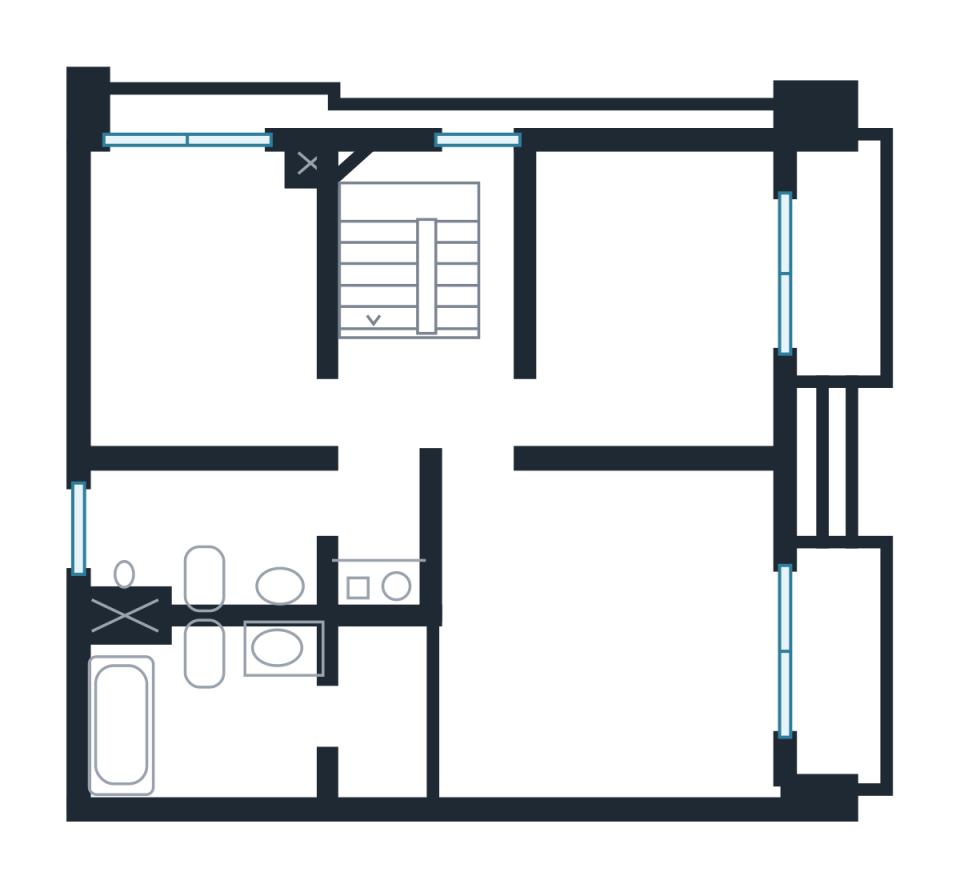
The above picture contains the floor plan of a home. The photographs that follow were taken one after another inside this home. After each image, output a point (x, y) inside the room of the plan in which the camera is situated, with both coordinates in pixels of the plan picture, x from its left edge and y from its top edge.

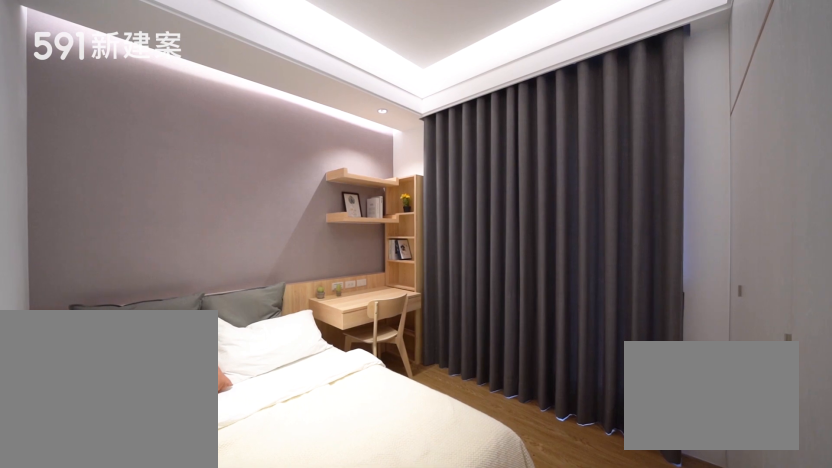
(657, 296)
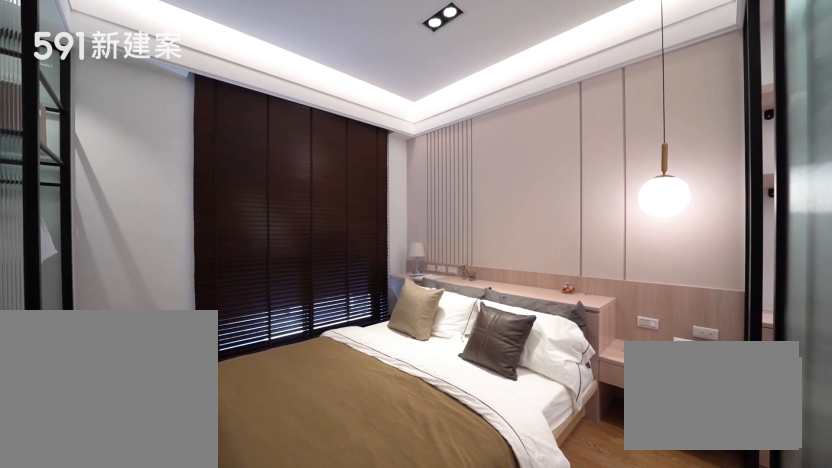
(571, 646)
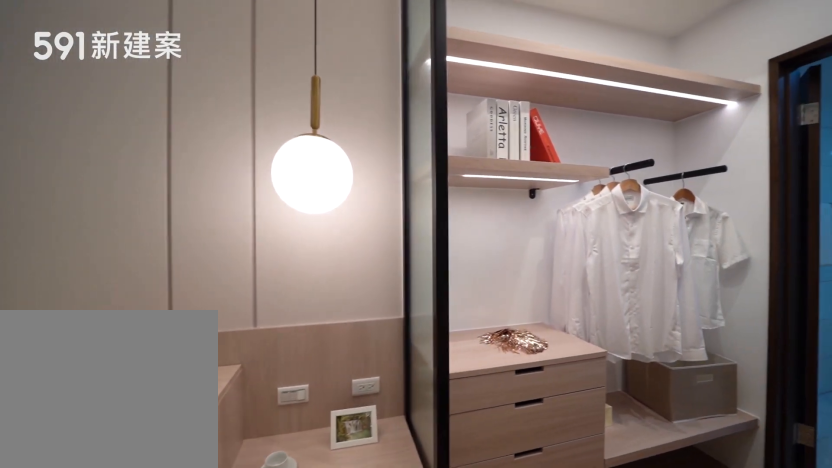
(571, 646)
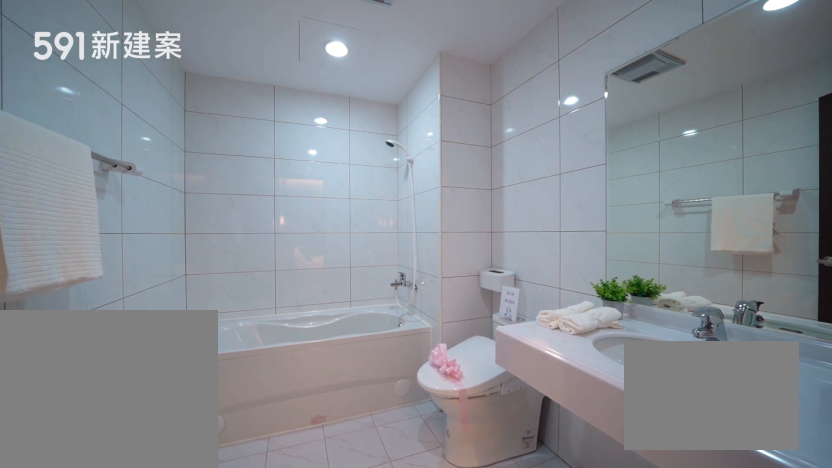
(198, 714)
